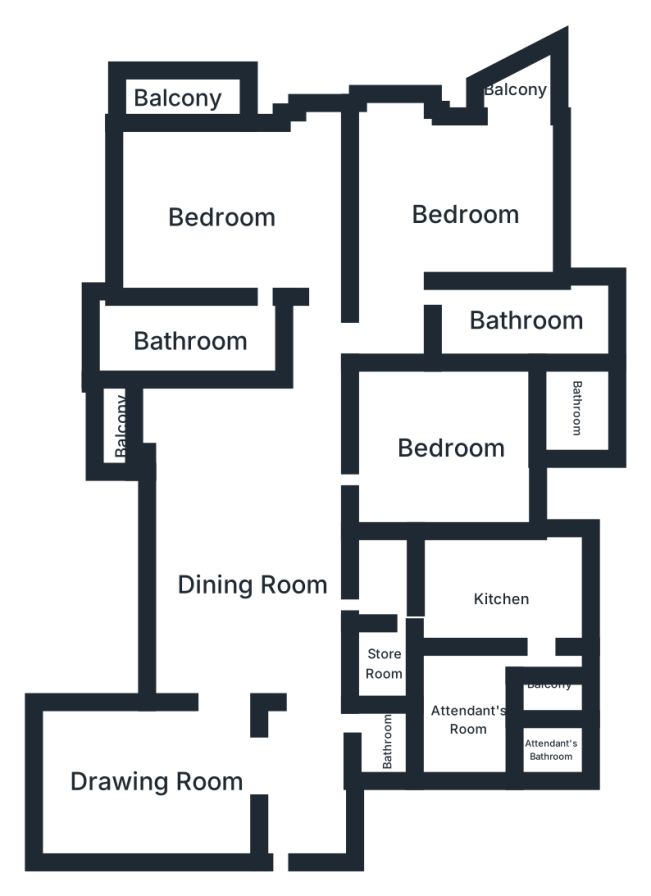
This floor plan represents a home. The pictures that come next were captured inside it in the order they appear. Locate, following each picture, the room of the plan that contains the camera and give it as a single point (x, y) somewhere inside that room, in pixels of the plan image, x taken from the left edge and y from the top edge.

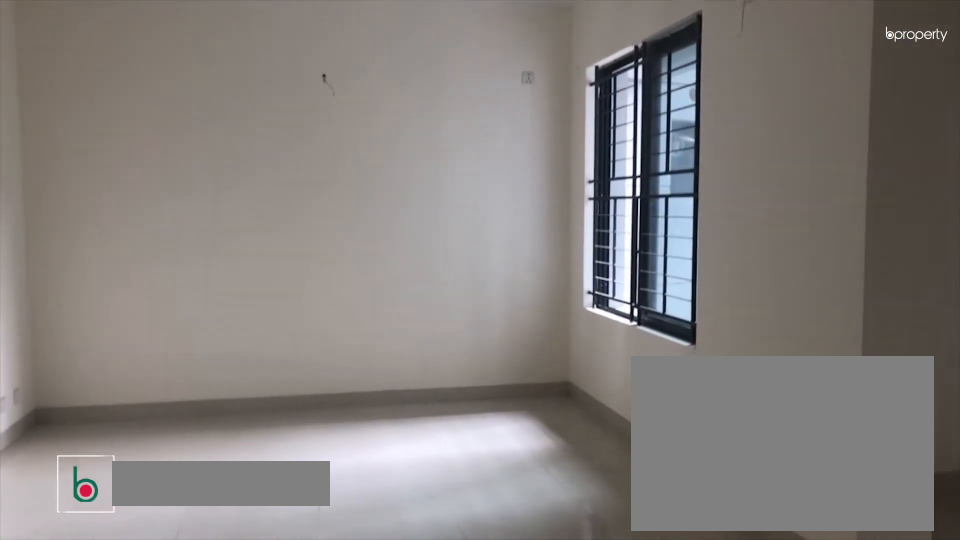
(164, 778)
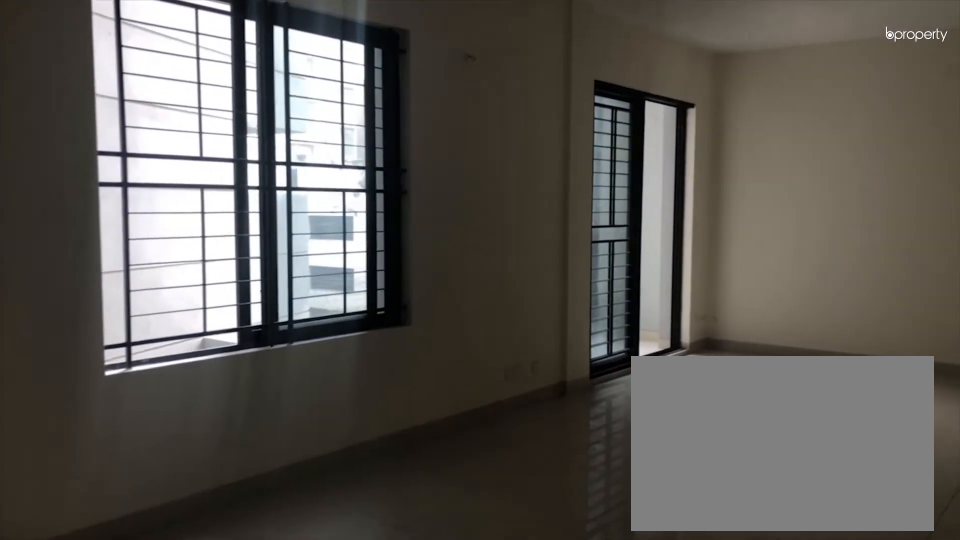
(255, 588)
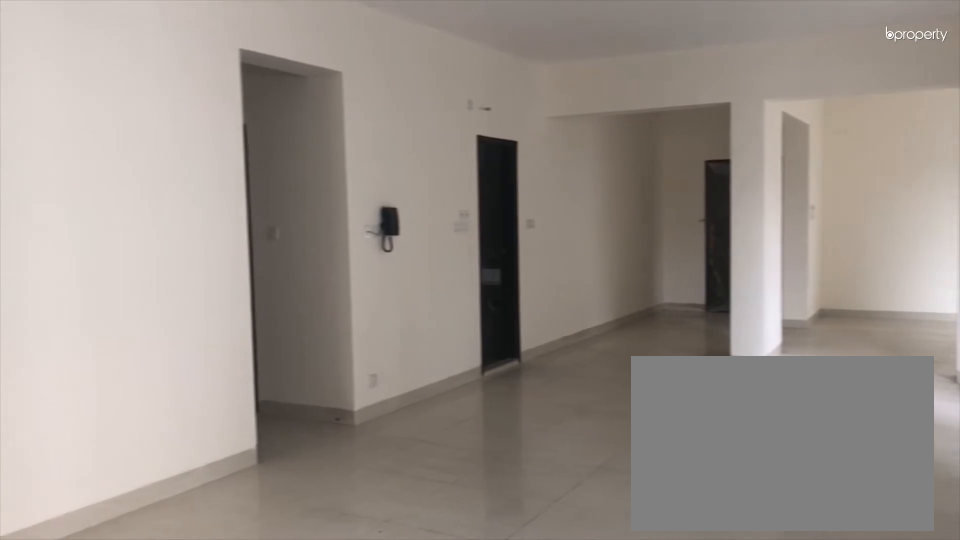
(255, 589)
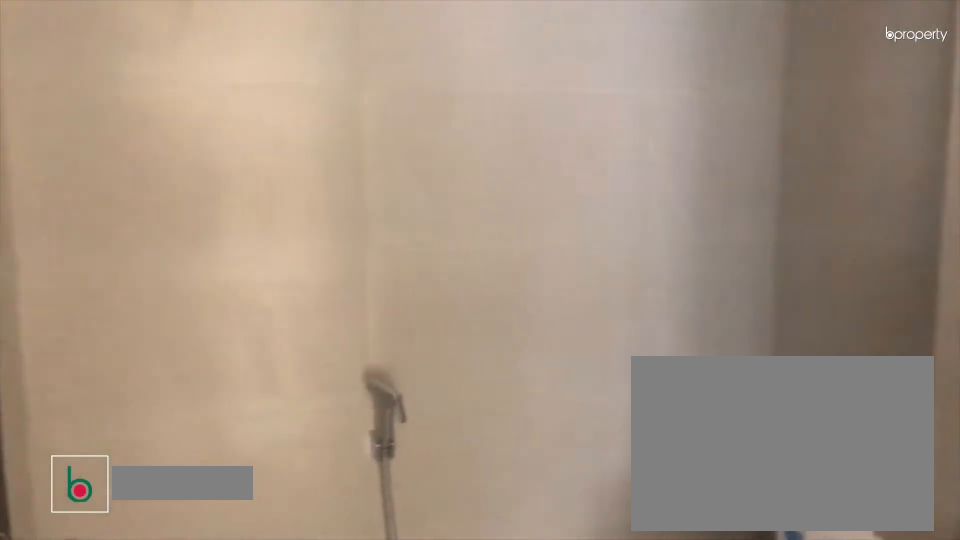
(388, 739)
